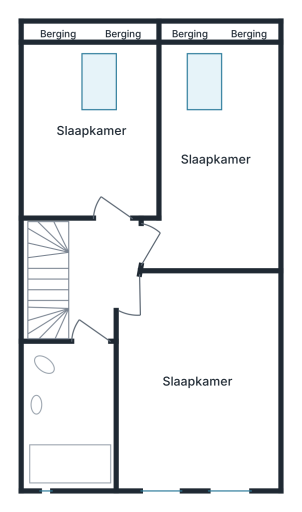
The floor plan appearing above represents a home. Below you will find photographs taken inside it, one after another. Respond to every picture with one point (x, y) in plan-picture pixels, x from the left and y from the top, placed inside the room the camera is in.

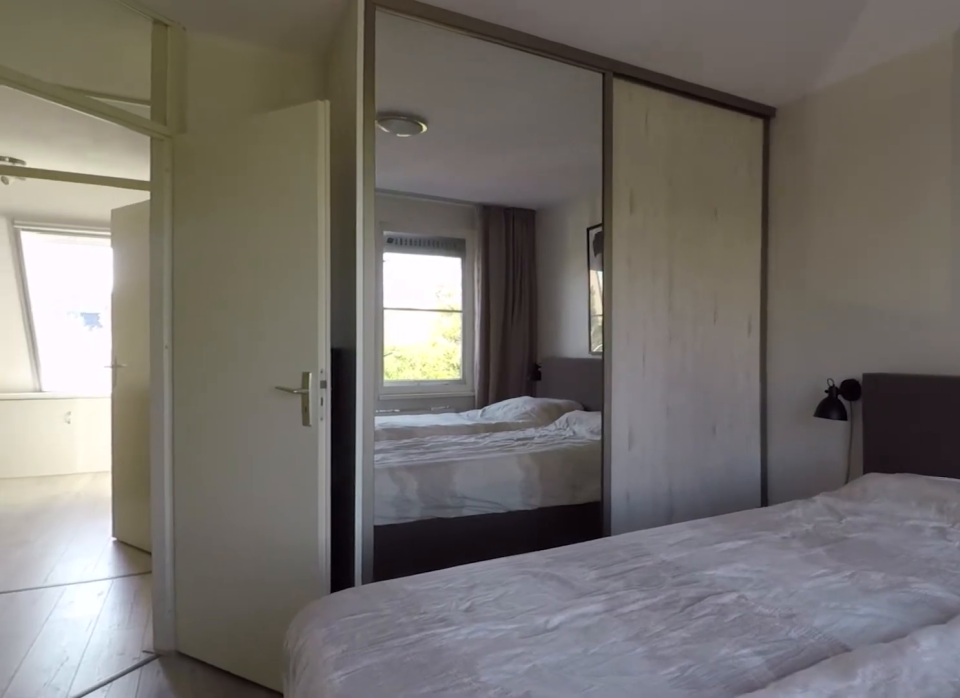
(199, 433)
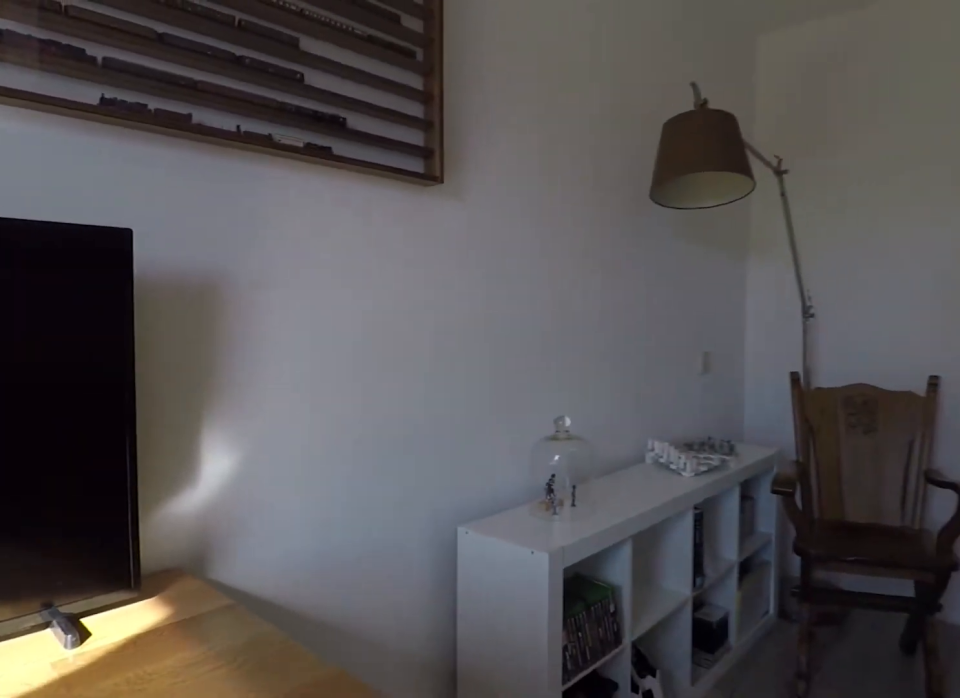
(272, 162)
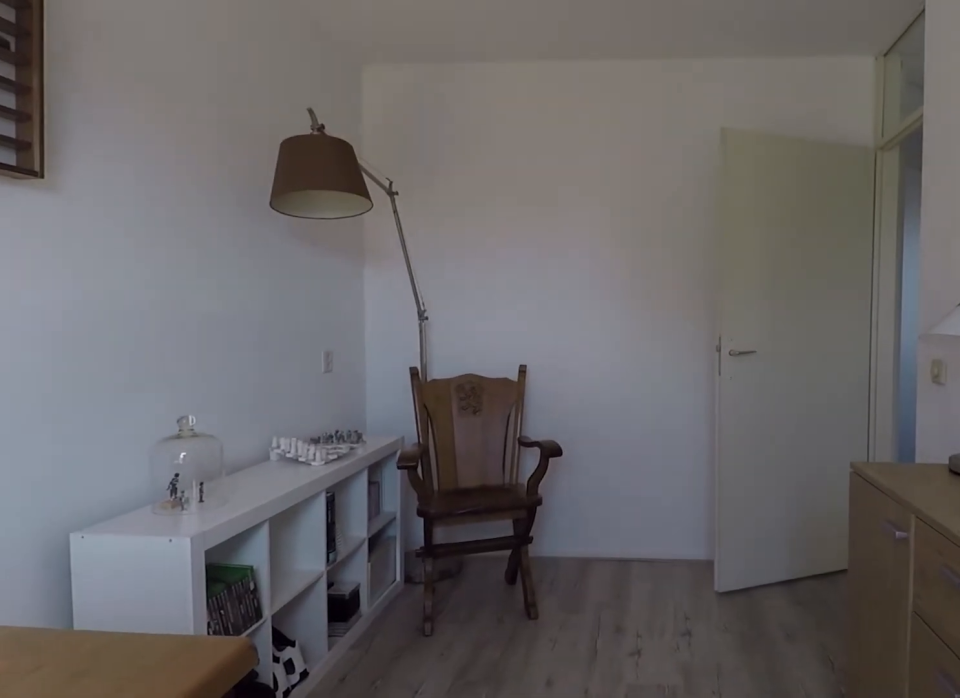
(272, 162)
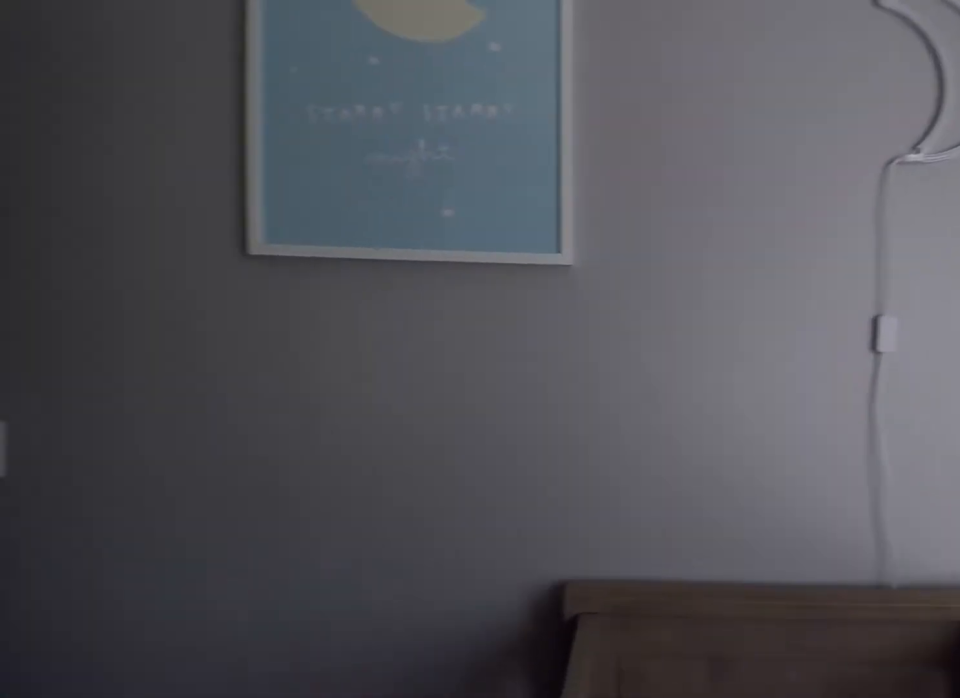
(92, 75)
